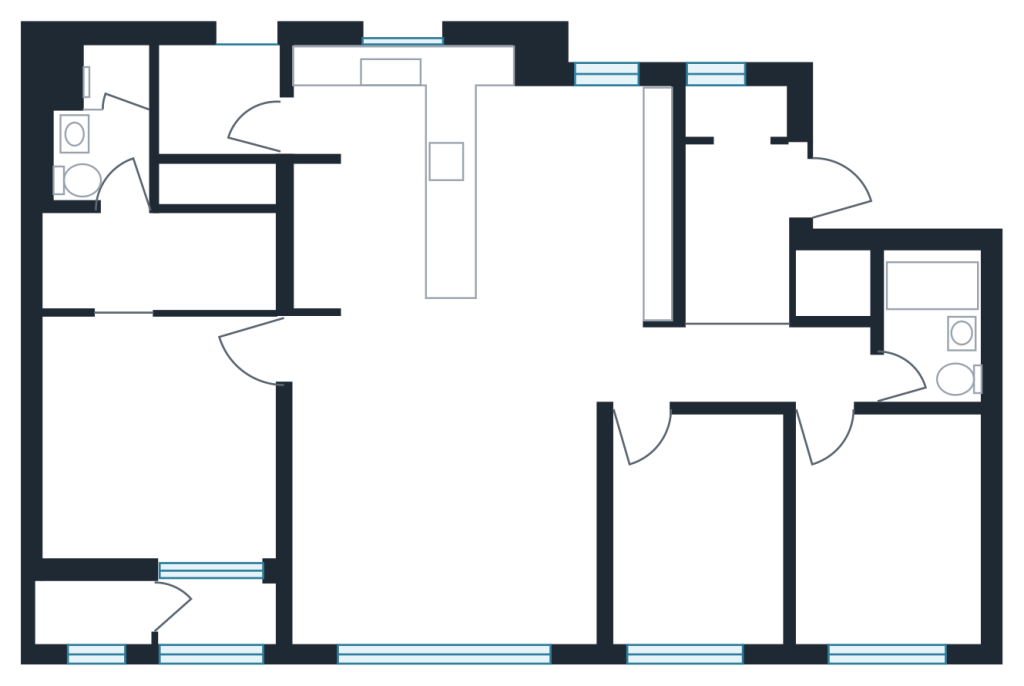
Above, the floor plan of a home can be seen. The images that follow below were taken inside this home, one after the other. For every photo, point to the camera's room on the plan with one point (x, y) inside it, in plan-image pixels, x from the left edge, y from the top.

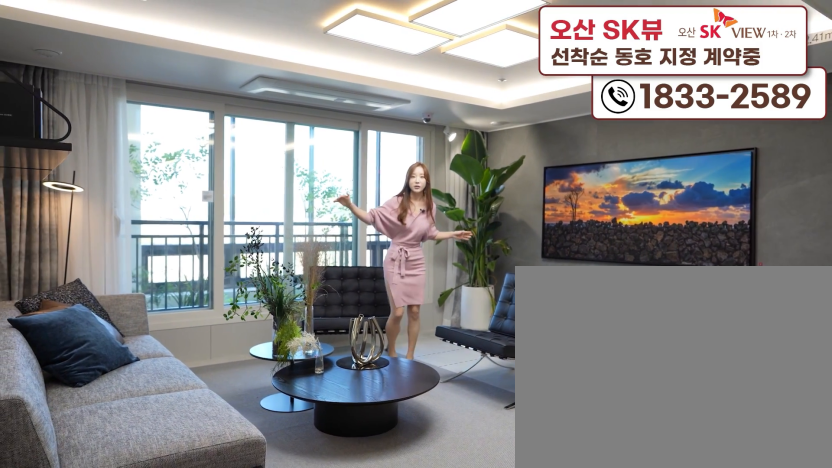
(449, 565)
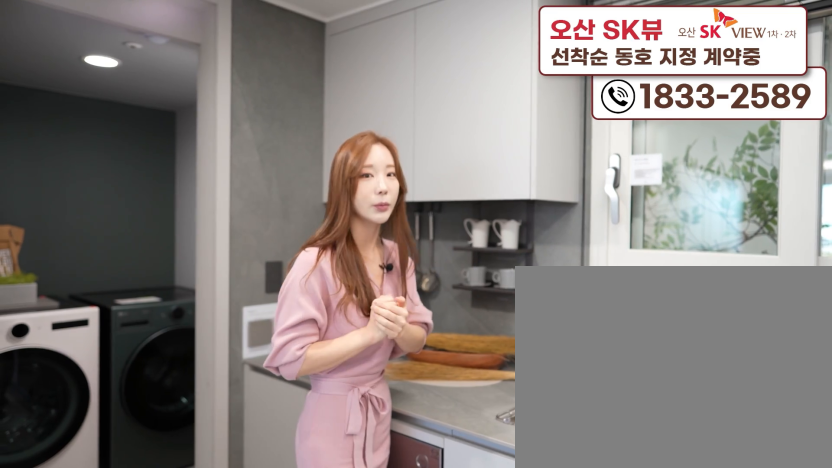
(408, 324)
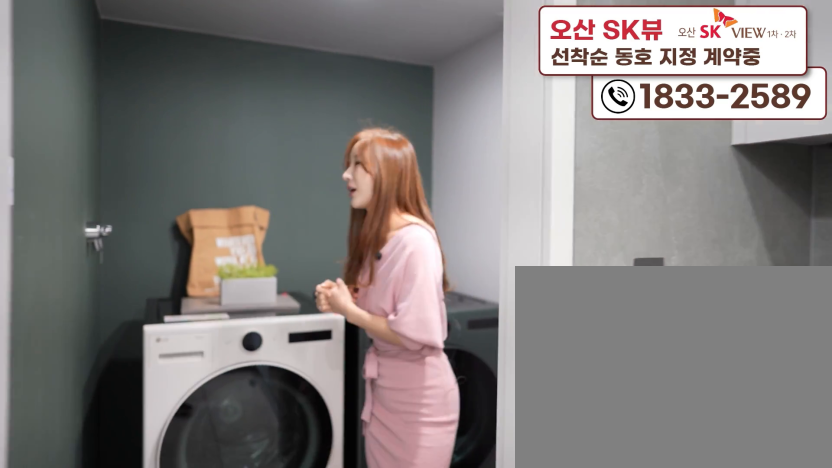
(408, 324)
